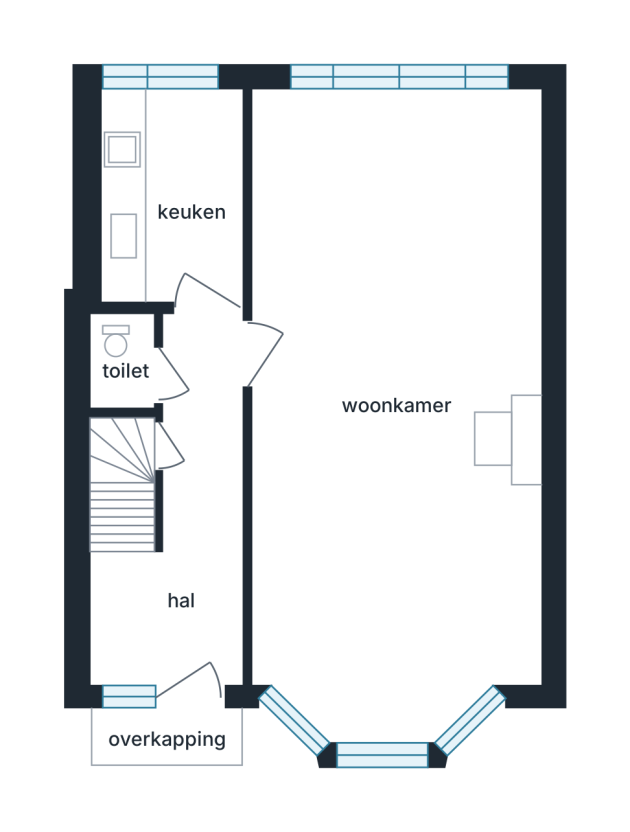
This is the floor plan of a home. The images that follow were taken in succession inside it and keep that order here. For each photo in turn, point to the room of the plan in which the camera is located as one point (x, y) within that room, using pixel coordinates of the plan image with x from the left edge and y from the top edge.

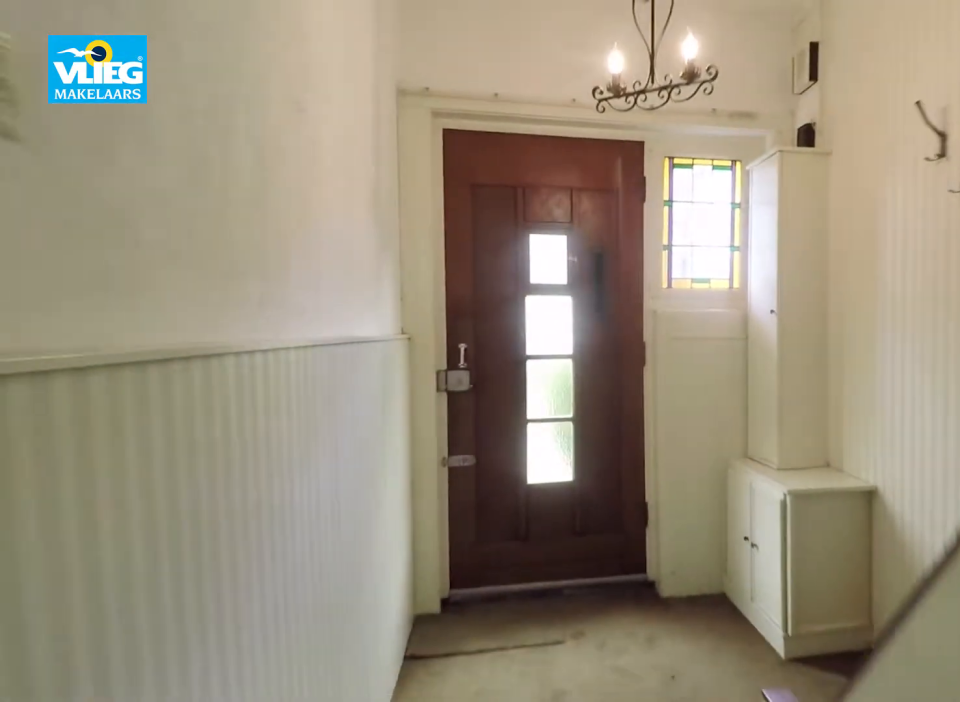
(184, 527)
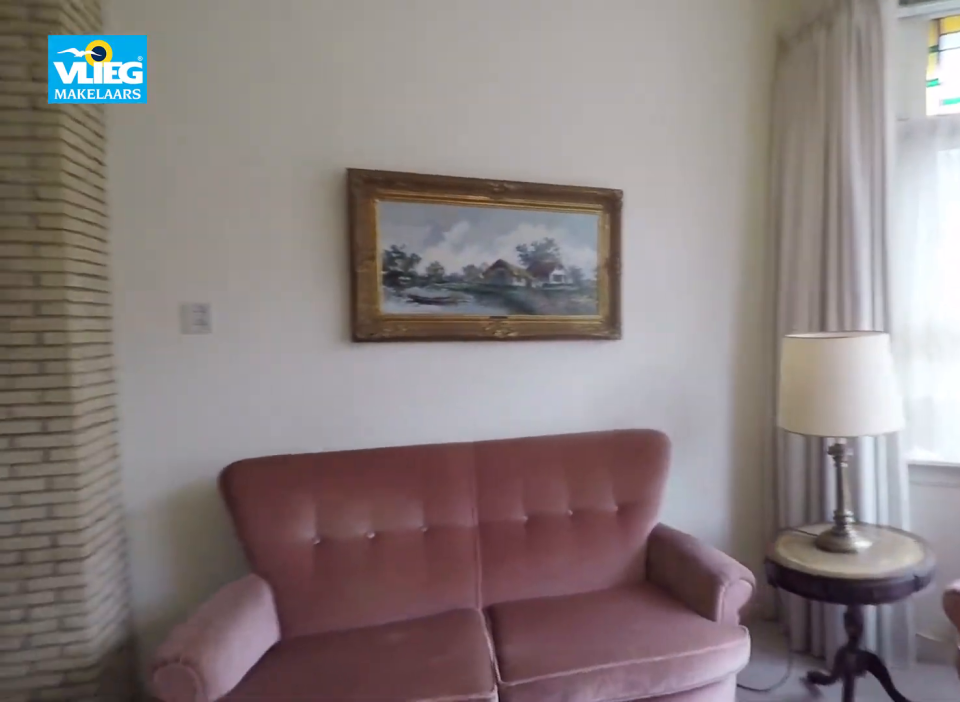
(387, 149)
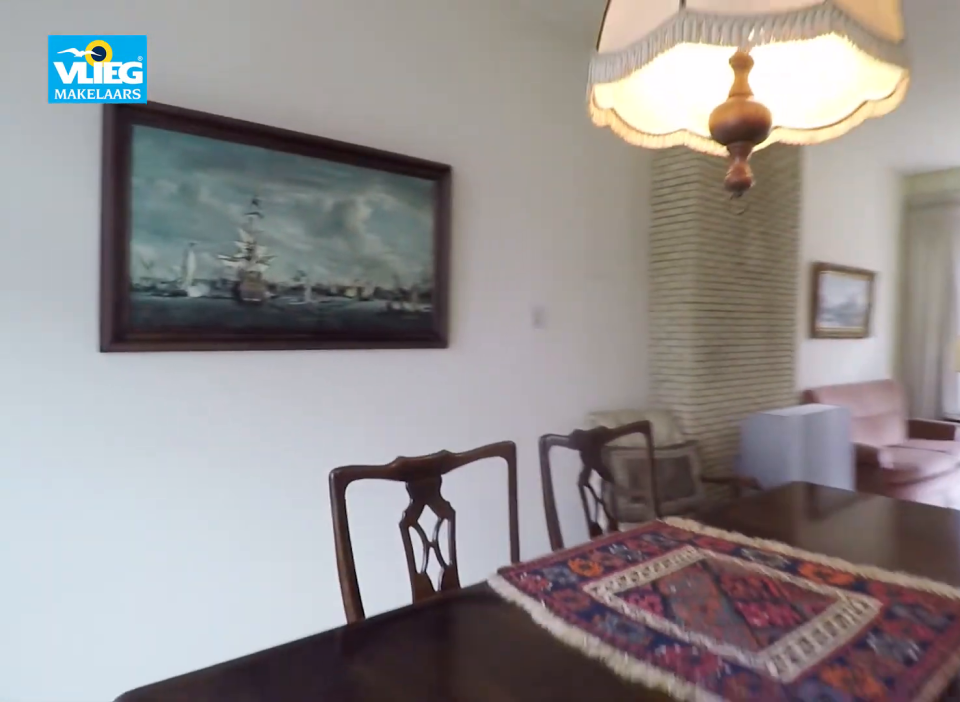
(387, 149)
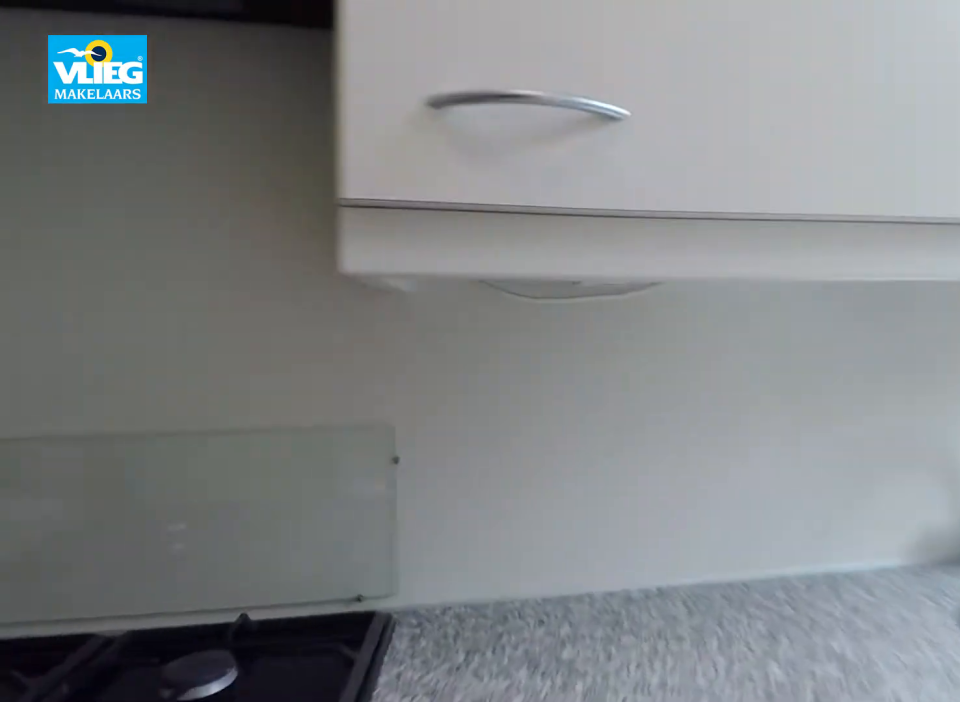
(172, 194)
